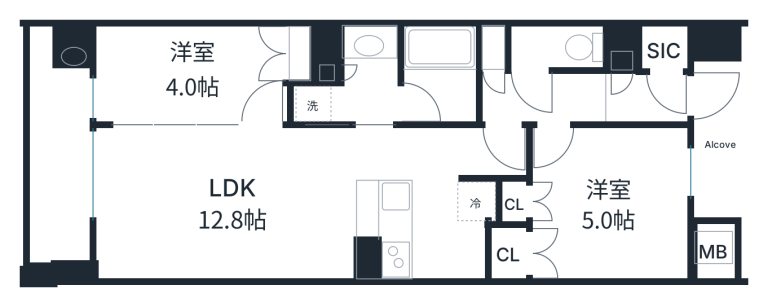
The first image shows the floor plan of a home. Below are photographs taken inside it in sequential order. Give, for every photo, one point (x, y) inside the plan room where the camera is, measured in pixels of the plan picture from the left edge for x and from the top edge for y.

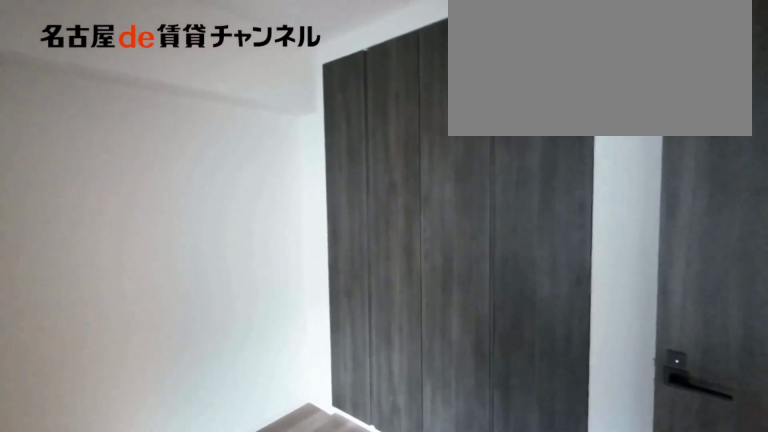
(608, 201)
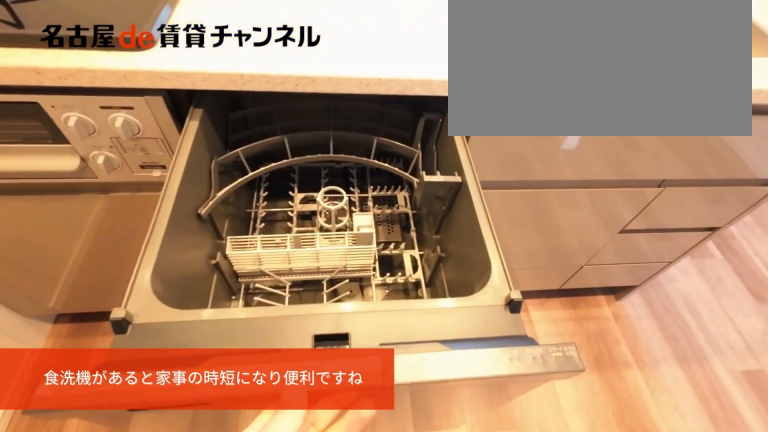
(416, 229)
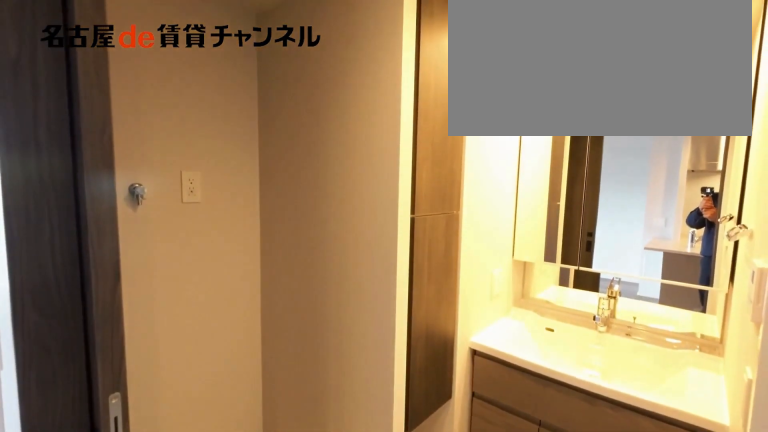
(348, 80)
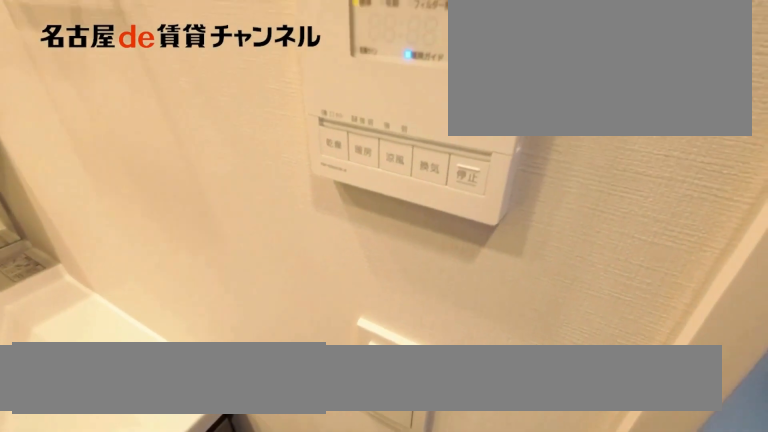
(348, 80)
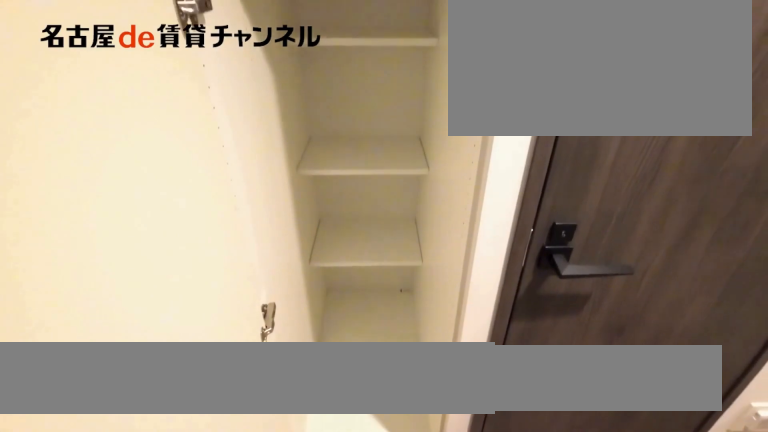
(493, 50)
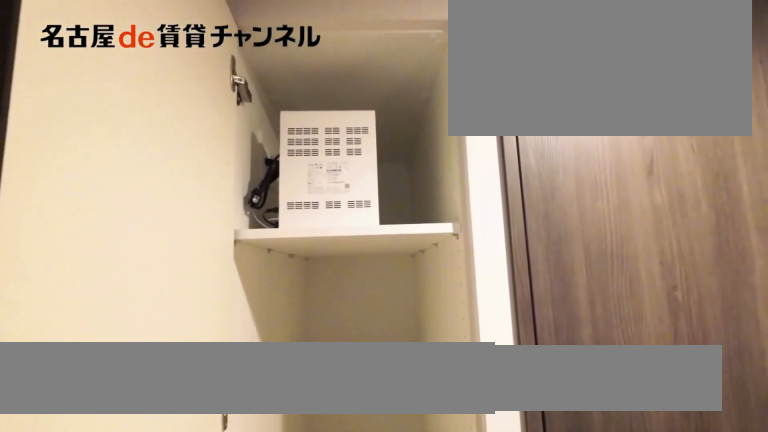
(493, 50)
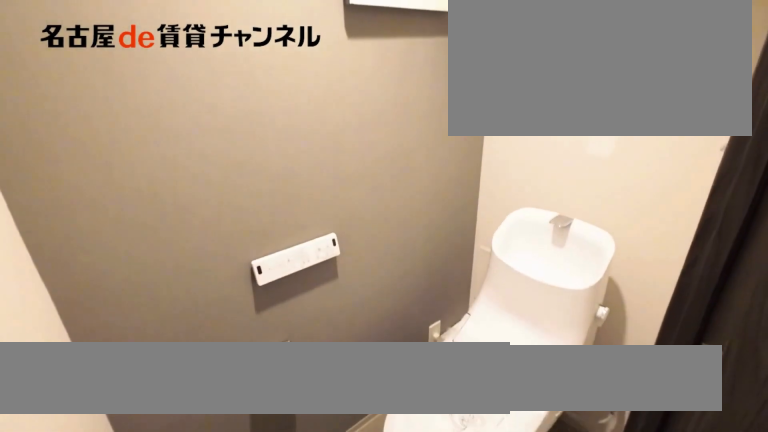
(556, 49)
